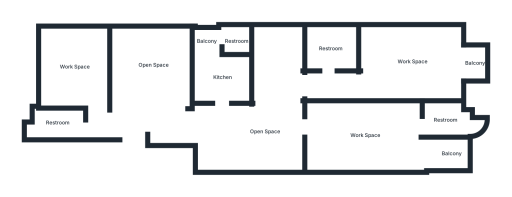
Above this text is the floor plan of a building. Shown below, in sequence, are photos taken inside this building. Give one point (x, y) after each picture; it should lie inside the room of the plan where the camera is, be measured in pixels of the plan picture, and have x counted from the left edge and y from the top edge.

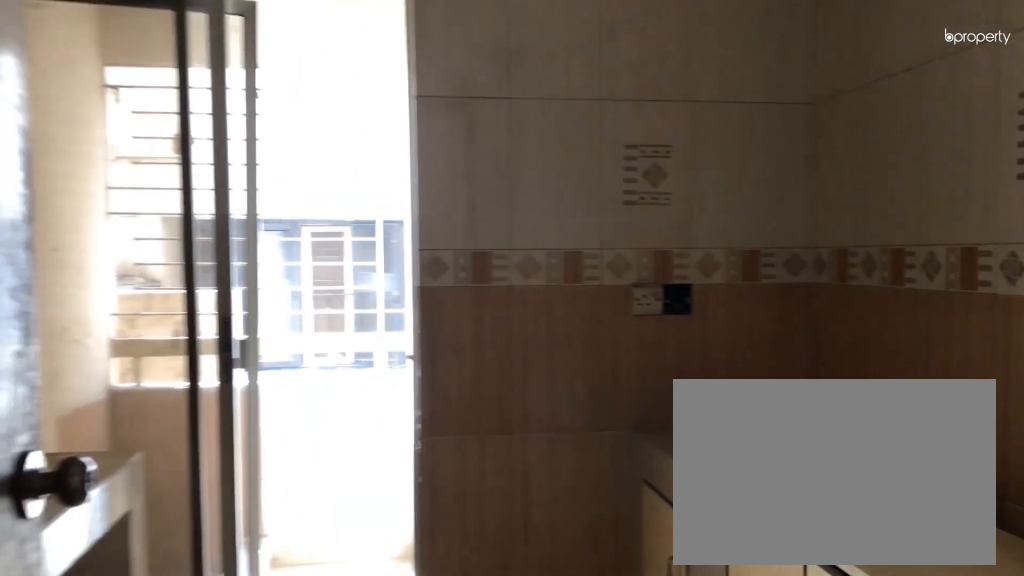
(222, 77)
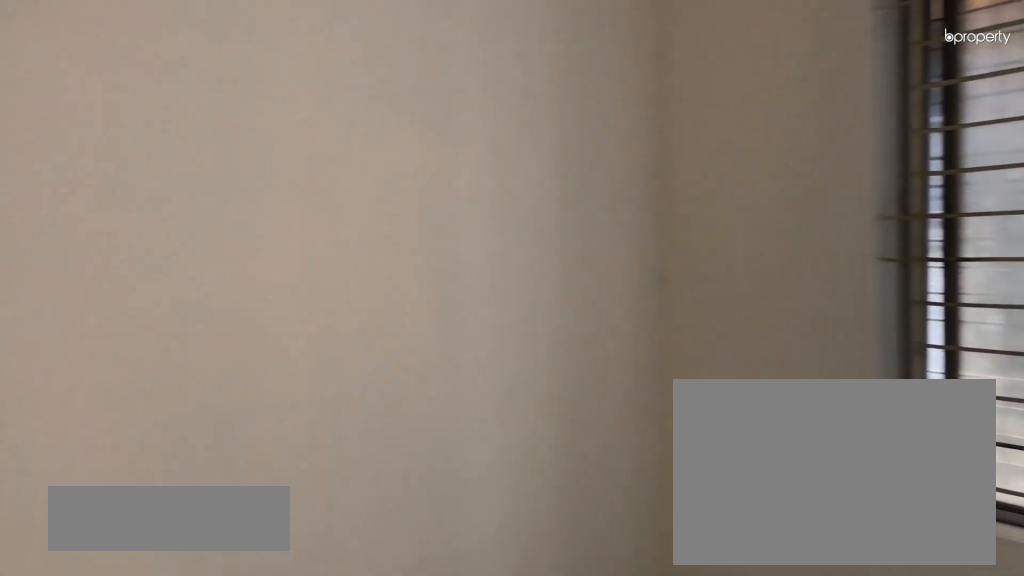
(74, 67)
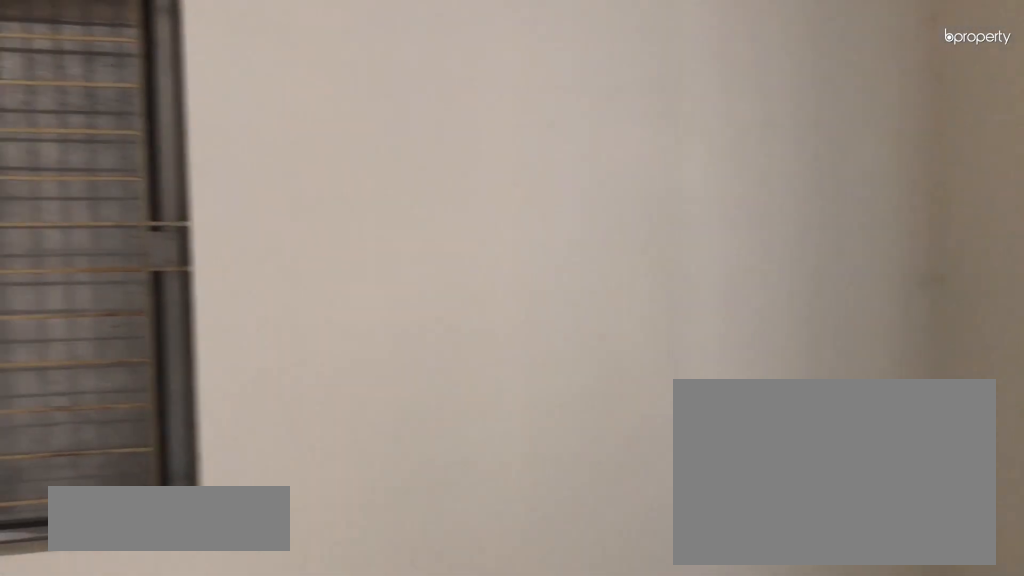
(74, 67)
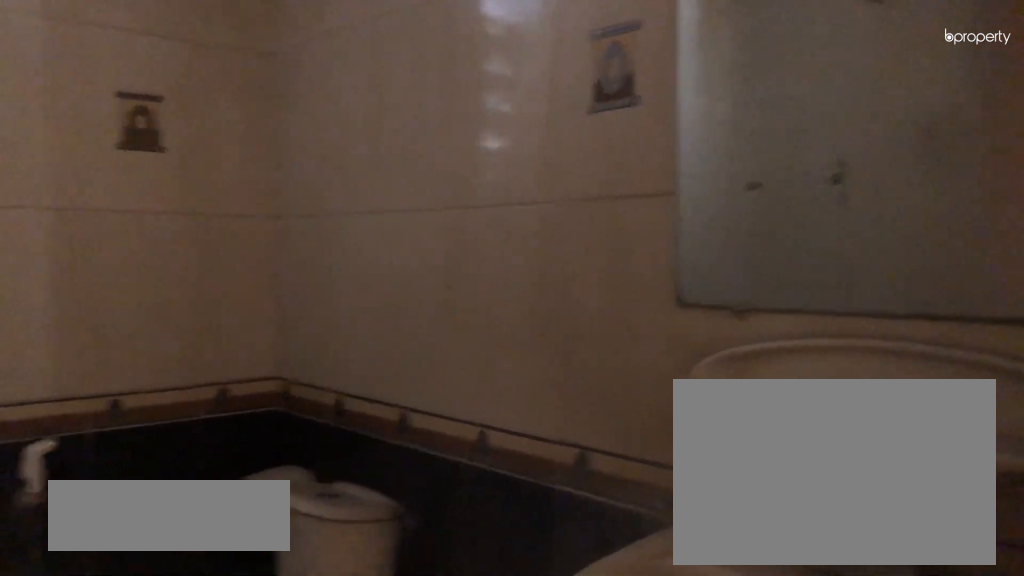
(57, 122)
